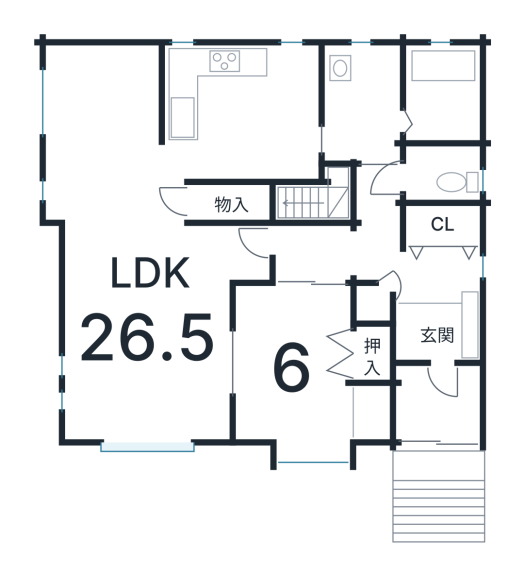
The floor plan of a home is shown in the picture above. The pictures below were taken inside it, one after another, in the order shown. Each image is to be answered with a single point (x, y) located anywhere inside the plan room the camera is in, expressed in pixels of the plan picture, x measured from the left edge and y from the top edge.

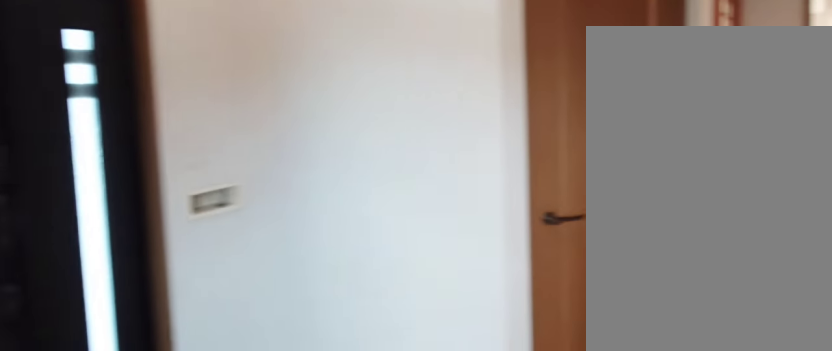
(430, 320)
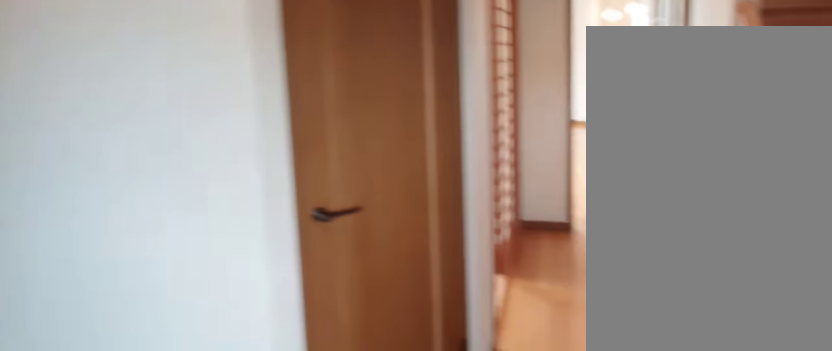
(430, 320)
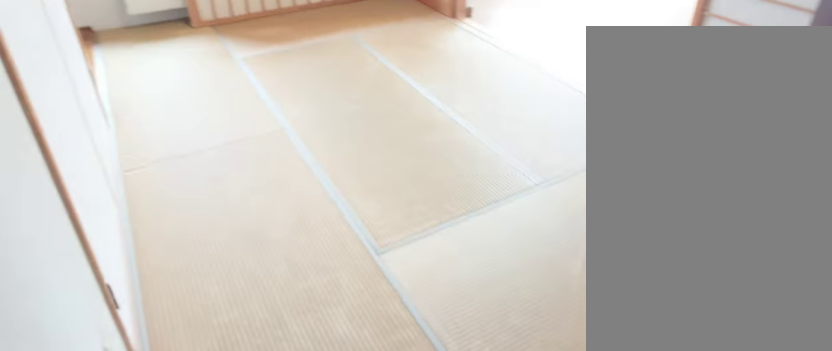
(287, 371)
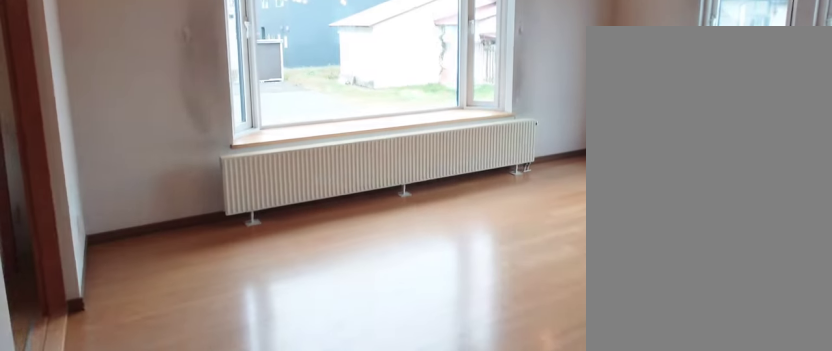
(132, 326)
